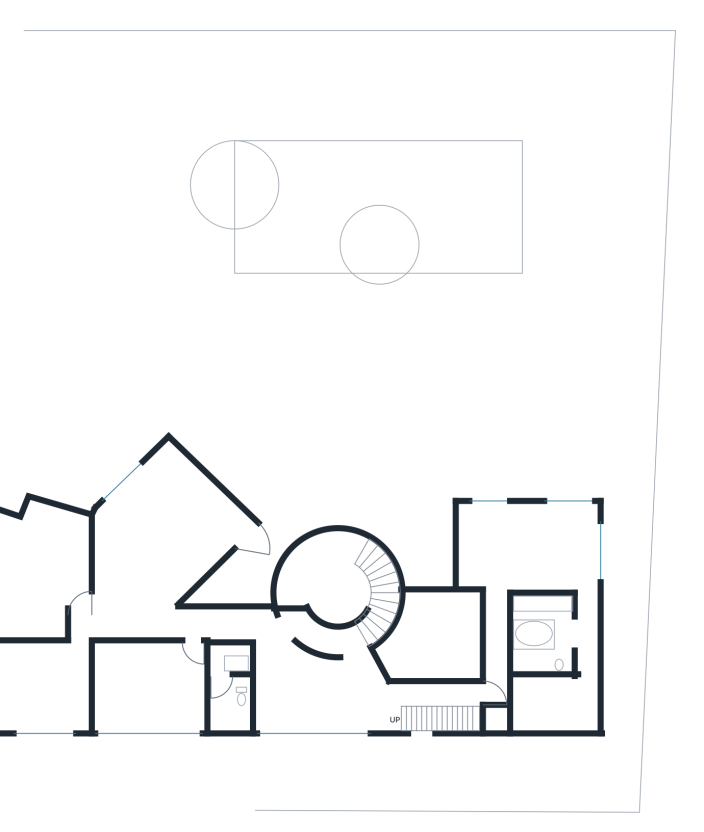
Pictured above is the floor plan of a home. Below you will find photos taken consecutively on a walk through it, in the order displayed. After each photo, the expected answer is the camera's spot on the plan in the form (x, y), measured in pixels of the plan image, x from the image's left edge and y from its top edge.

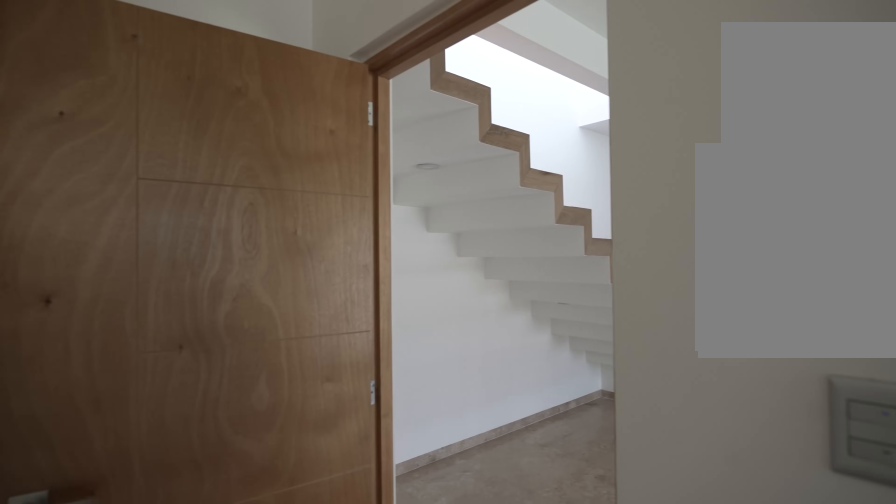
(493, 696)
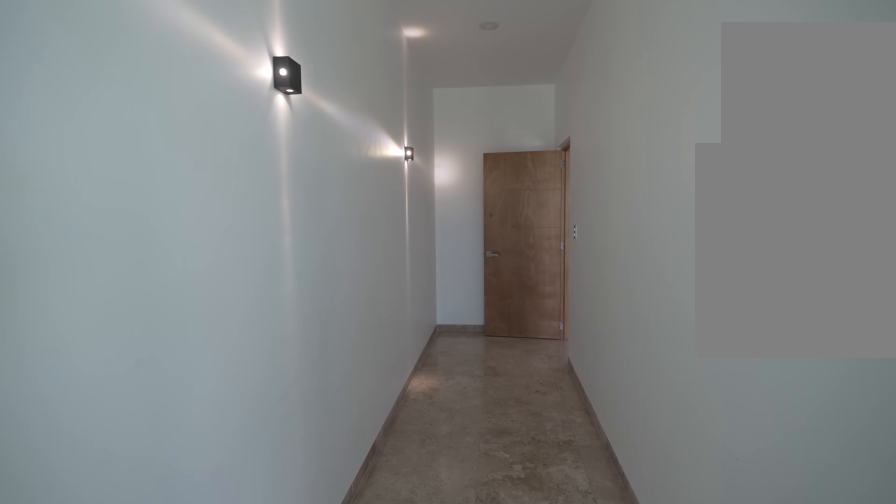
(494, 599)
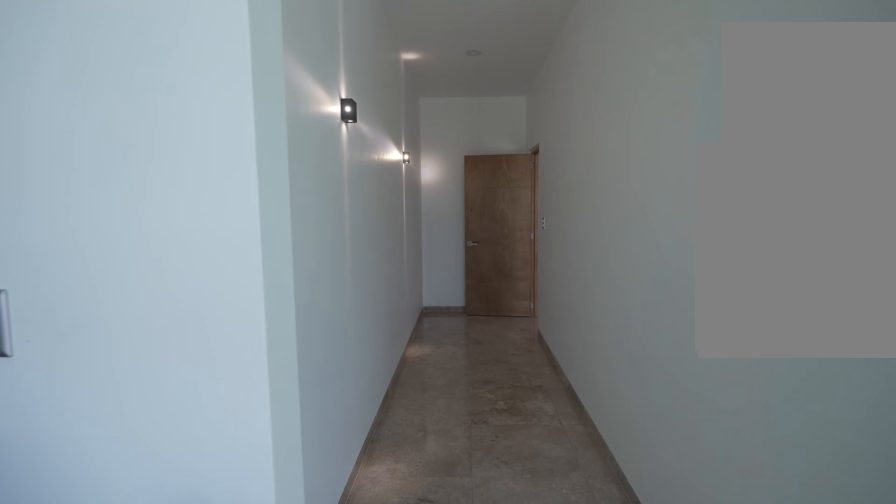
(499, 575)
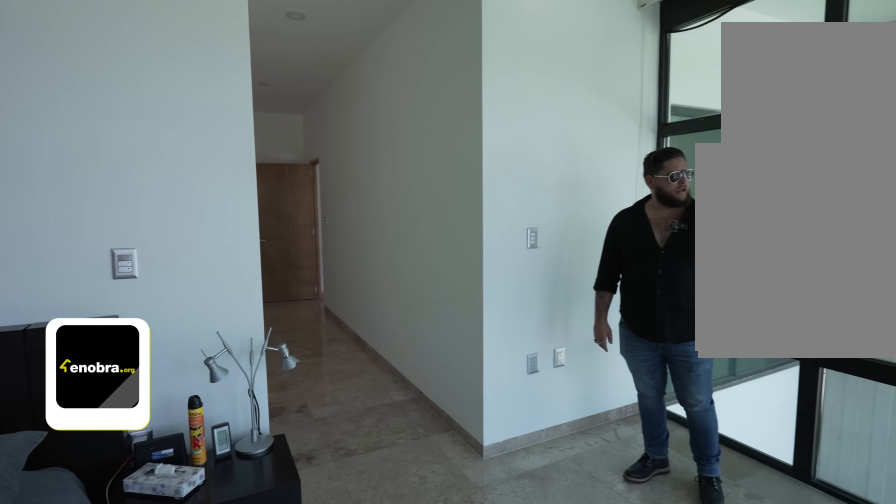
(496, 544)
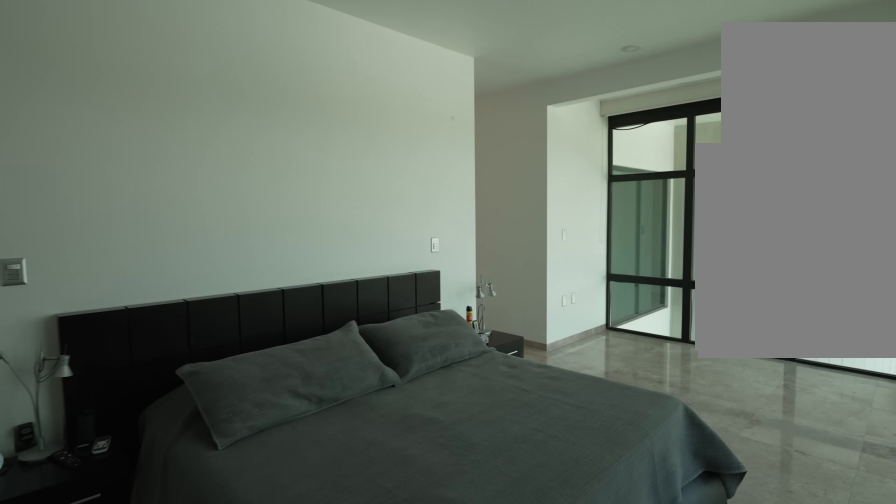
(585, 567)
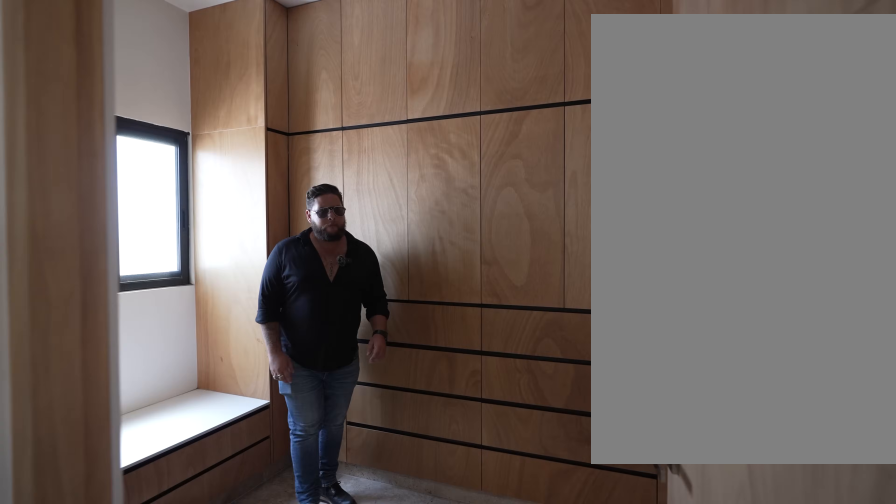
(576, 702)
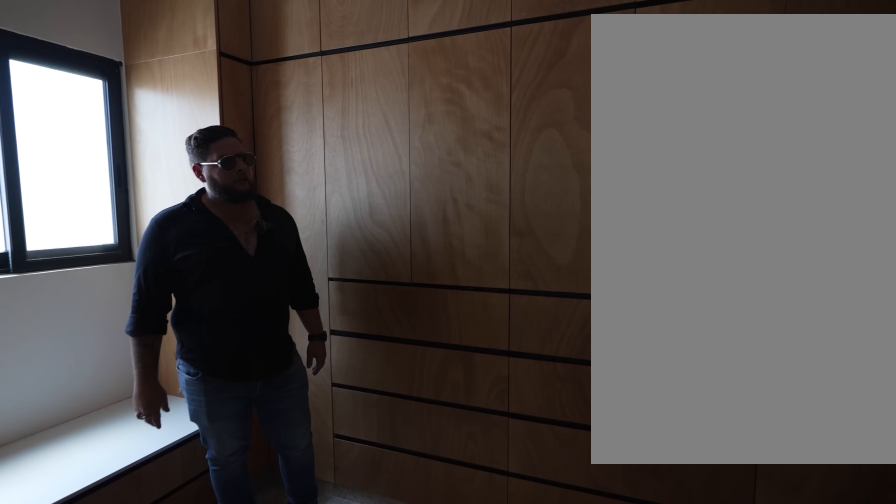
(559, 706)
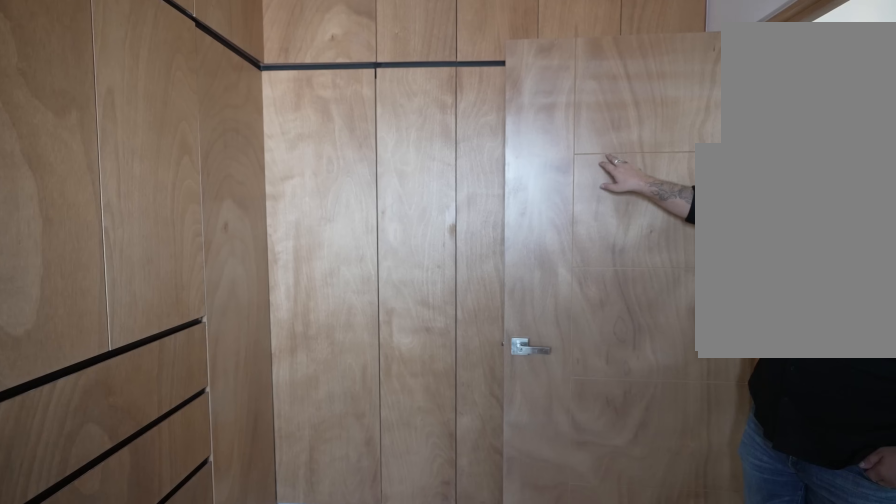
(549, 707)
